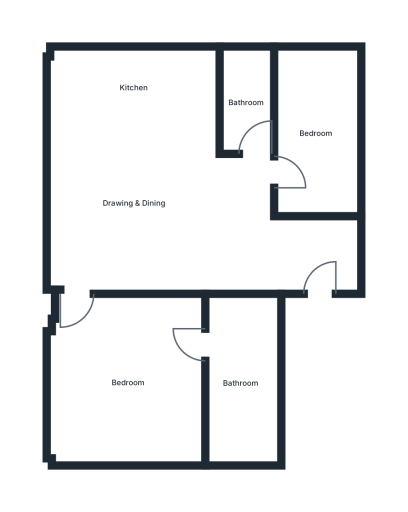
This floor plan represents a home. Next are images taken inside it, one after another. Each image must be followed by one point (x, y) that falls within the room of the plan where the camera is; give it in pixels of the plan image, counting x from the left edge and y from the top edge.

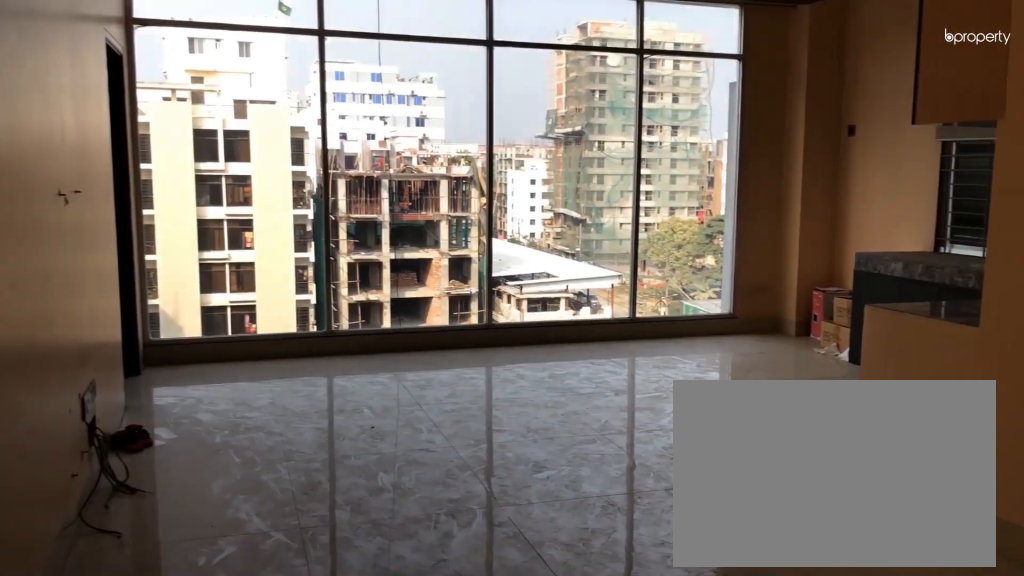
(274, 258)
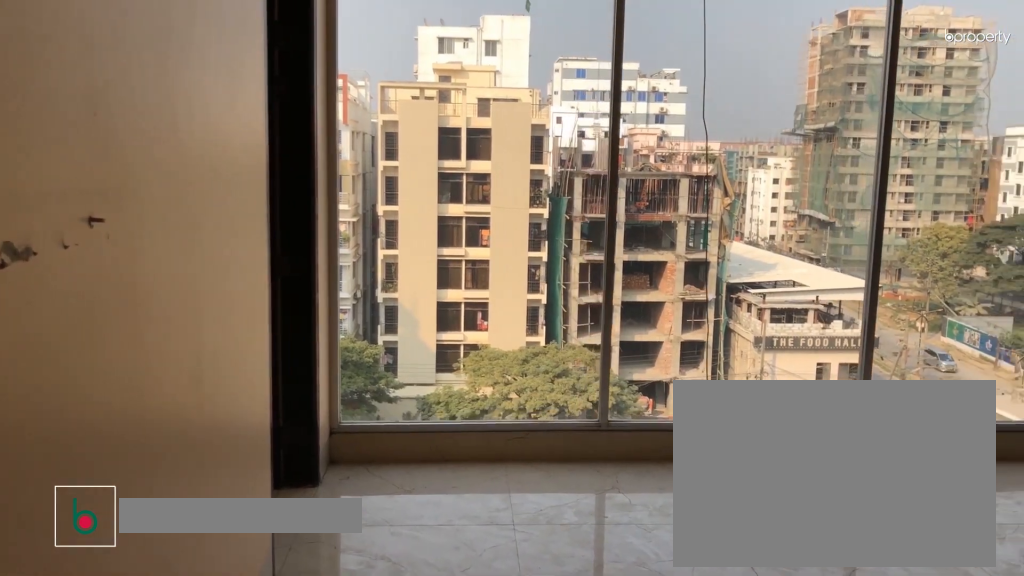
(134, 205)
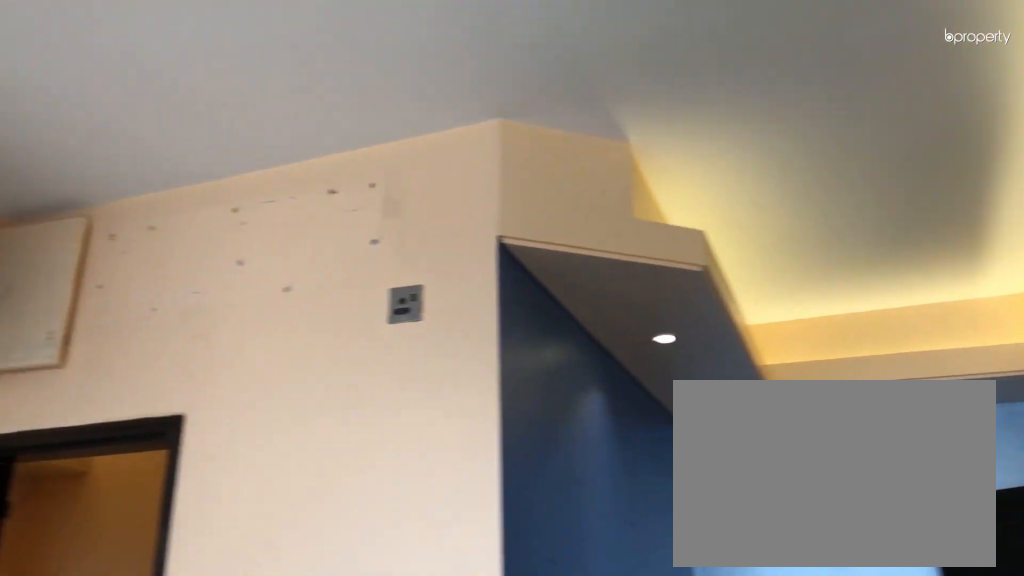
(134, 205)
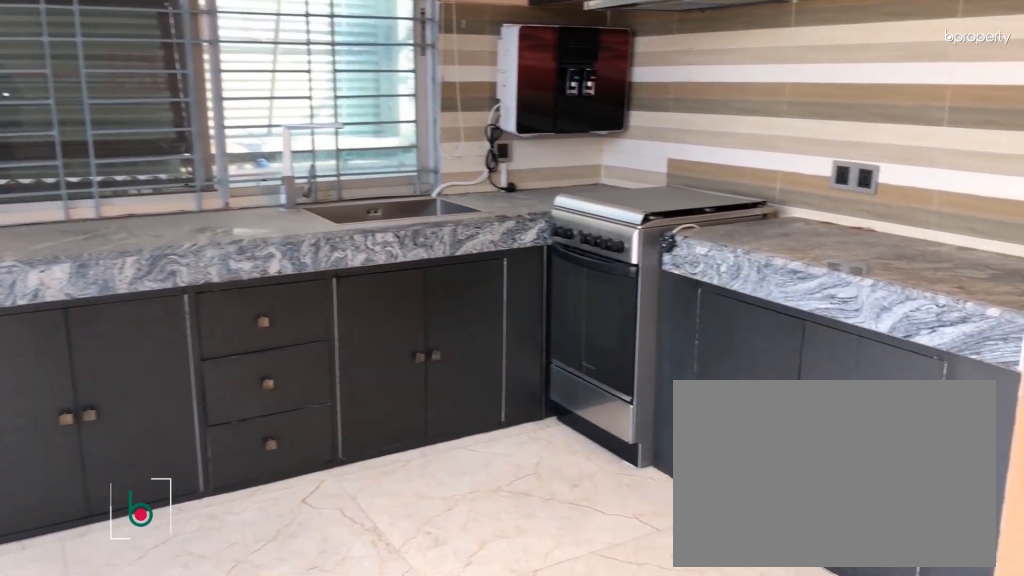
(134, 86)
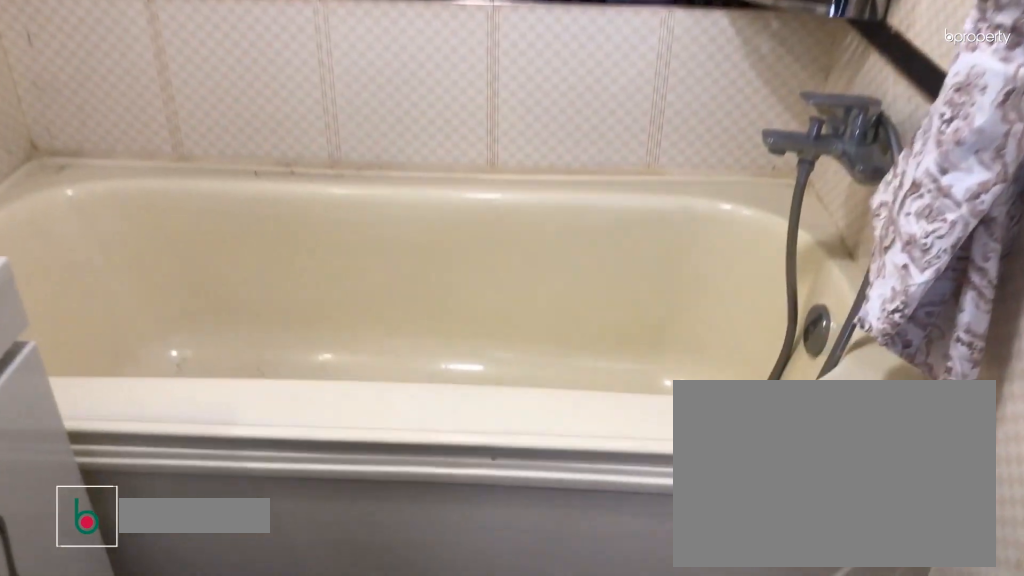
(247, 102)
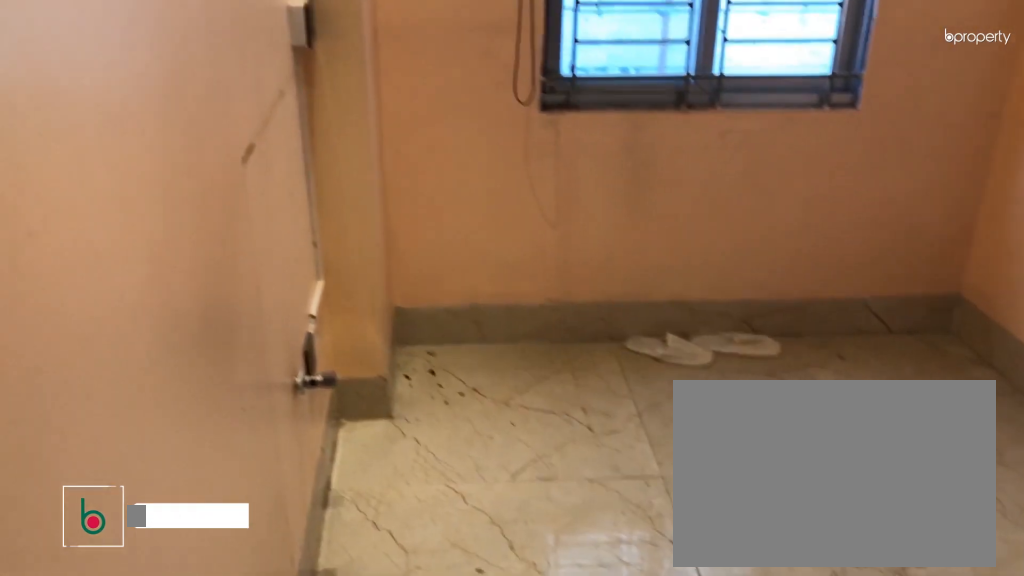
(318, 135)
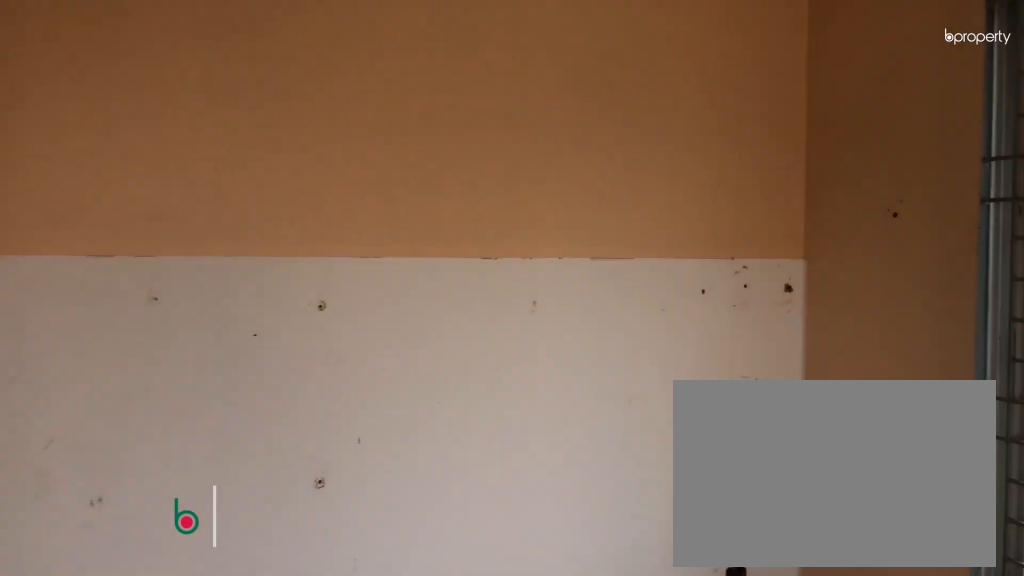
(130, 381)
